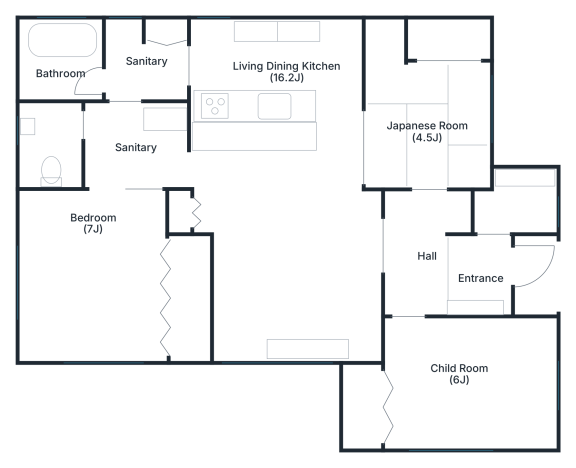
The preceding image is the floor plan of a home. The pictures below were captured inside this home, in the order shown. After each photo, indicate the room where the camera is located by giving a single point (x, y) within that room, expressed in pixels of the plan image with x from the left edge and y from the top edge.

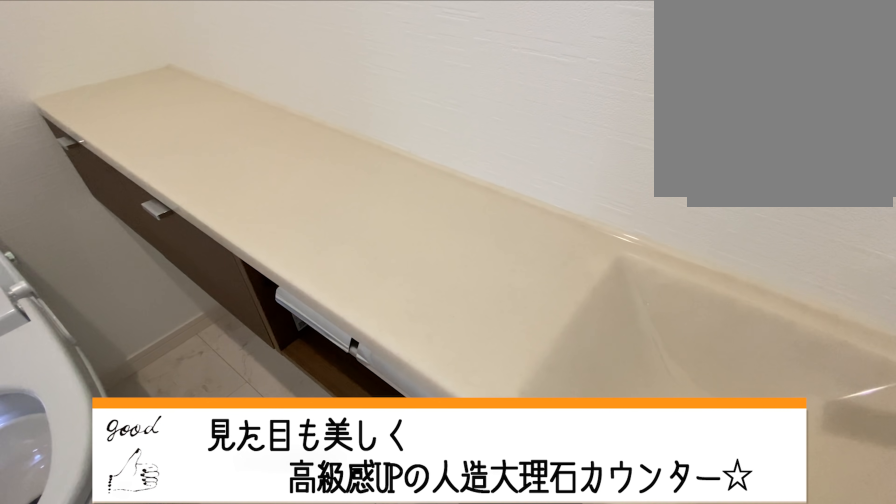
(54, 146)
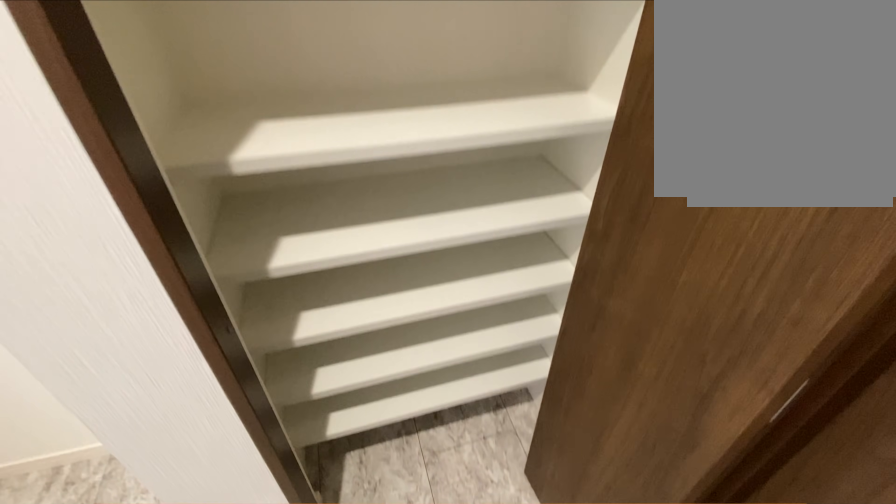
(143, 70)
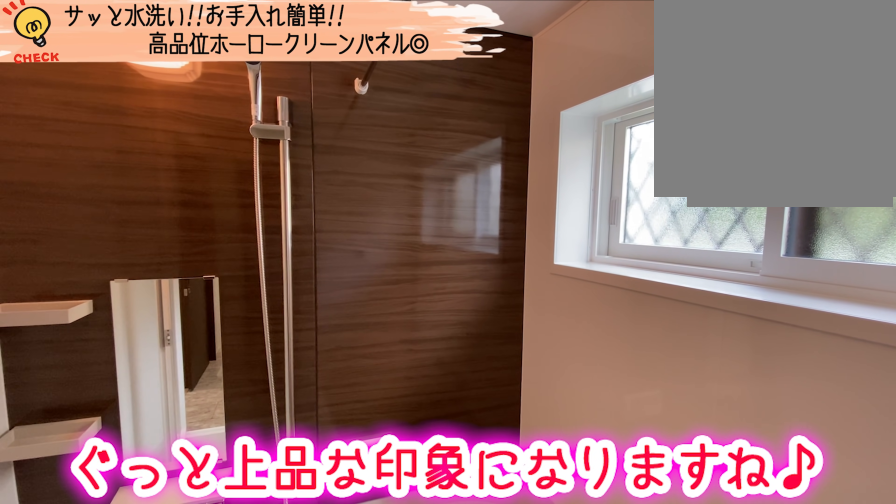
(62, 67)
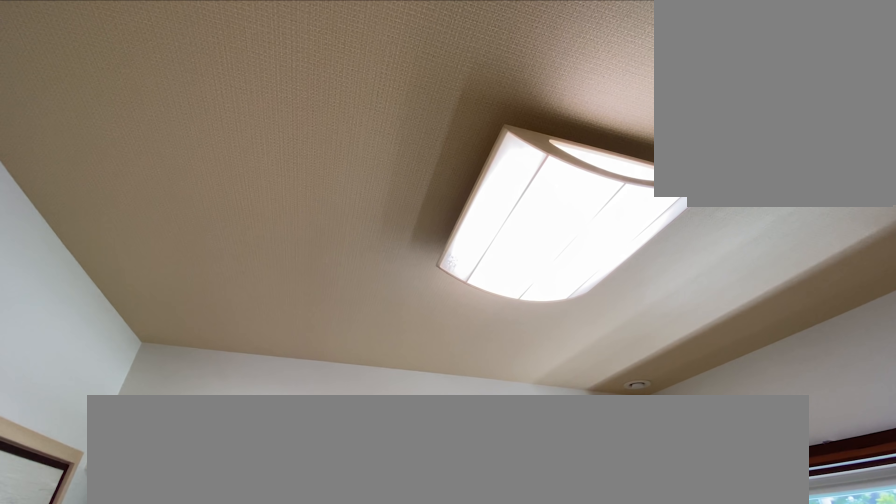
(426, 95)
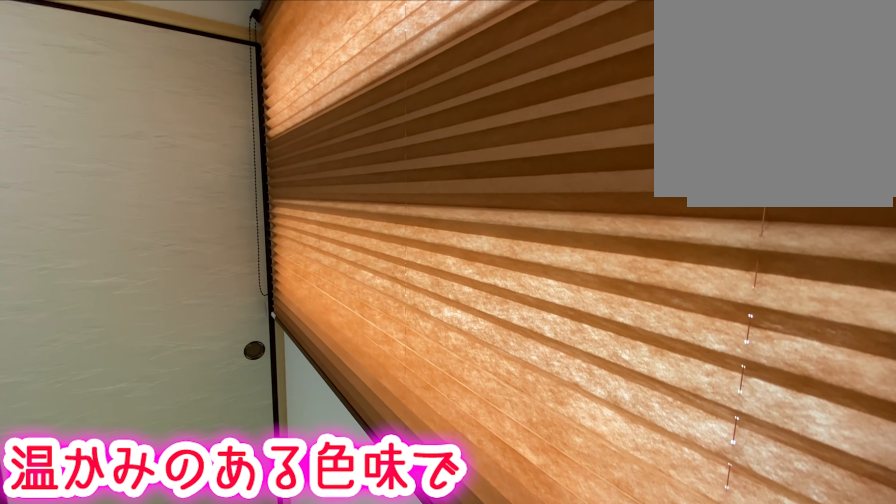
(426, 96)
